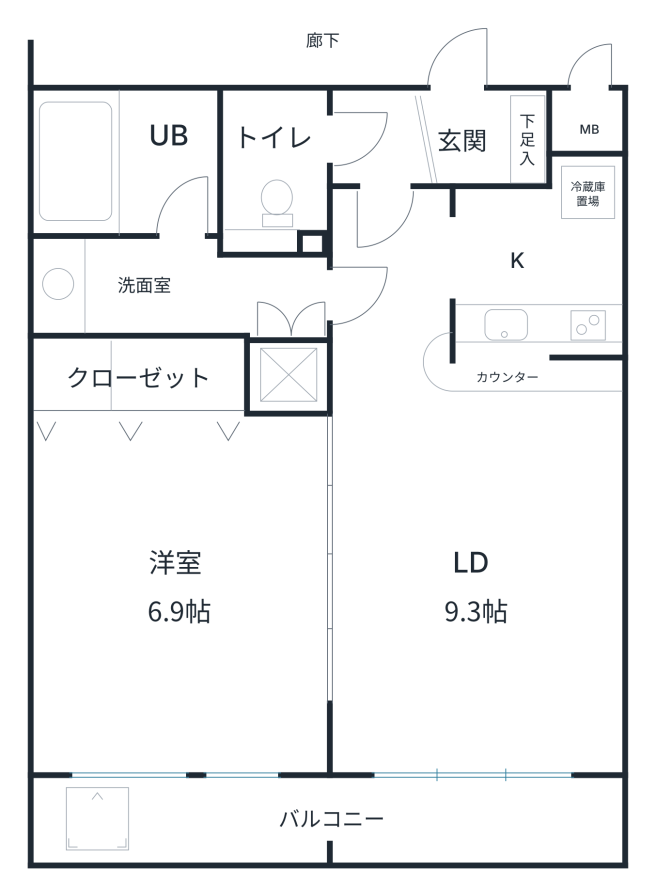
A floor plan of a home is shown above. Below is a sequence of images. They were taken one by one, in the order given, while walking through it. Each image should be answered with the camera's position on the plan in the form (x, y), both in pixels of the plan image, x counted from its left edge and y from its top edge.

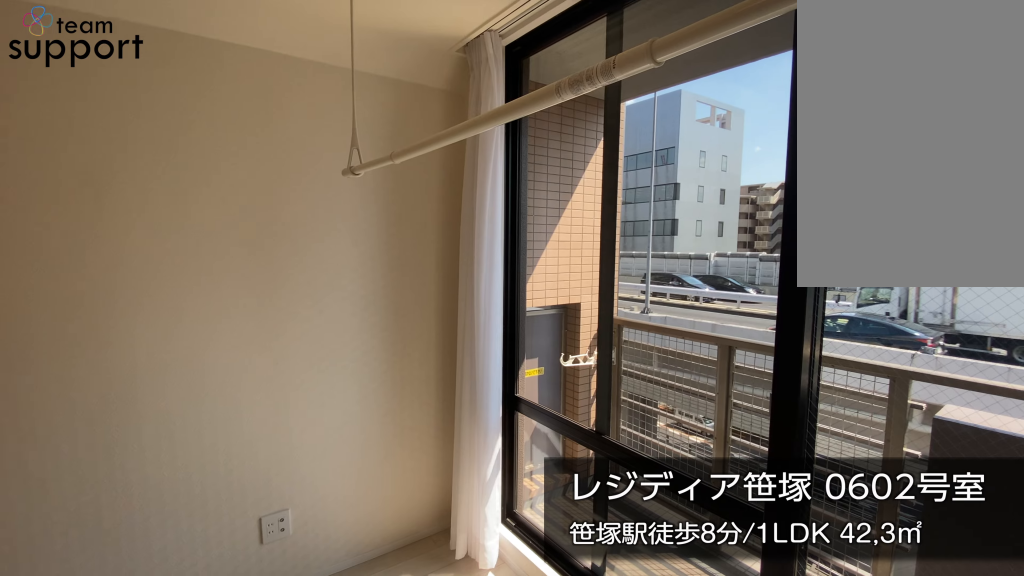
(420, 673)
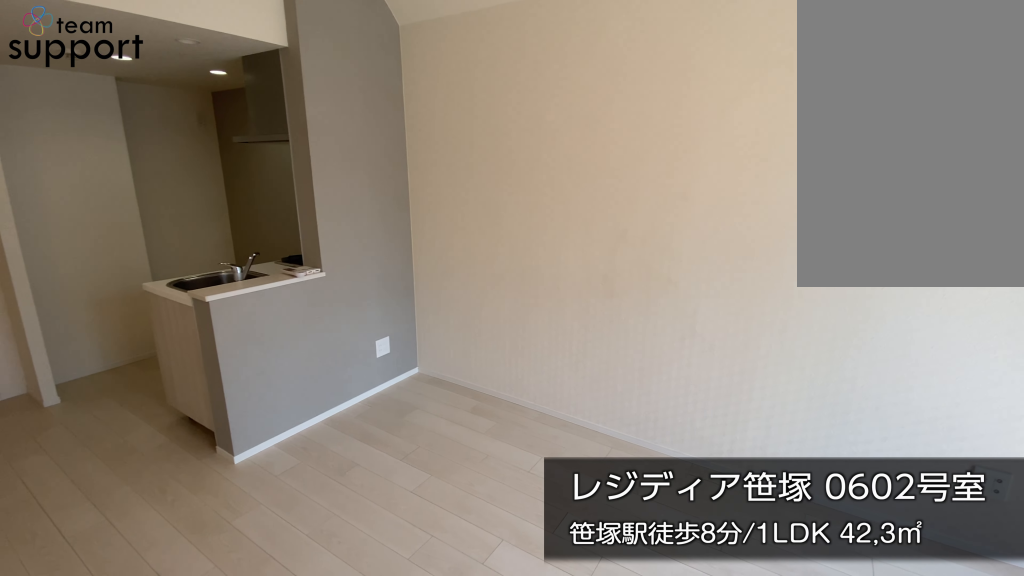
(420, 673)
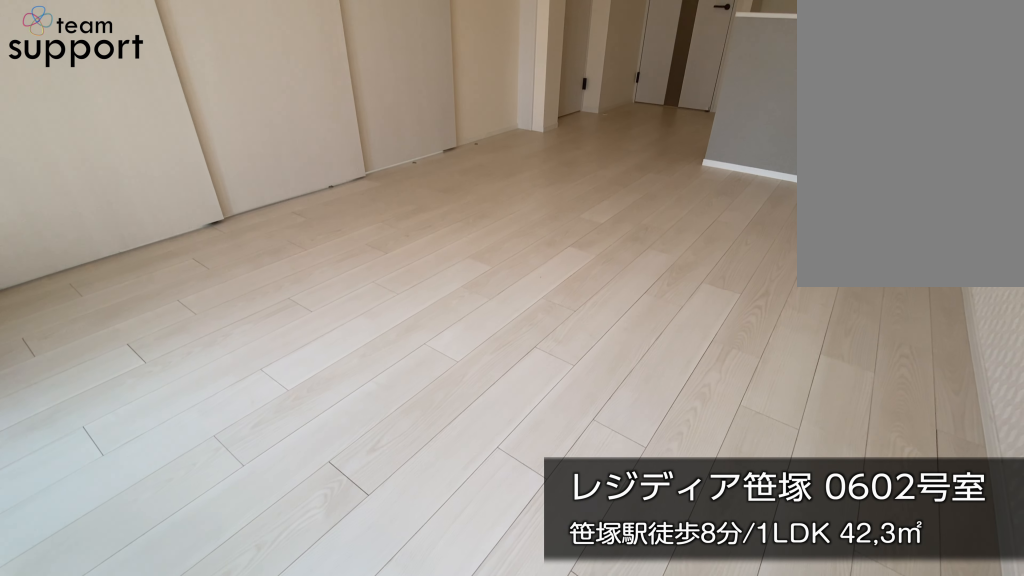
(556, 697)
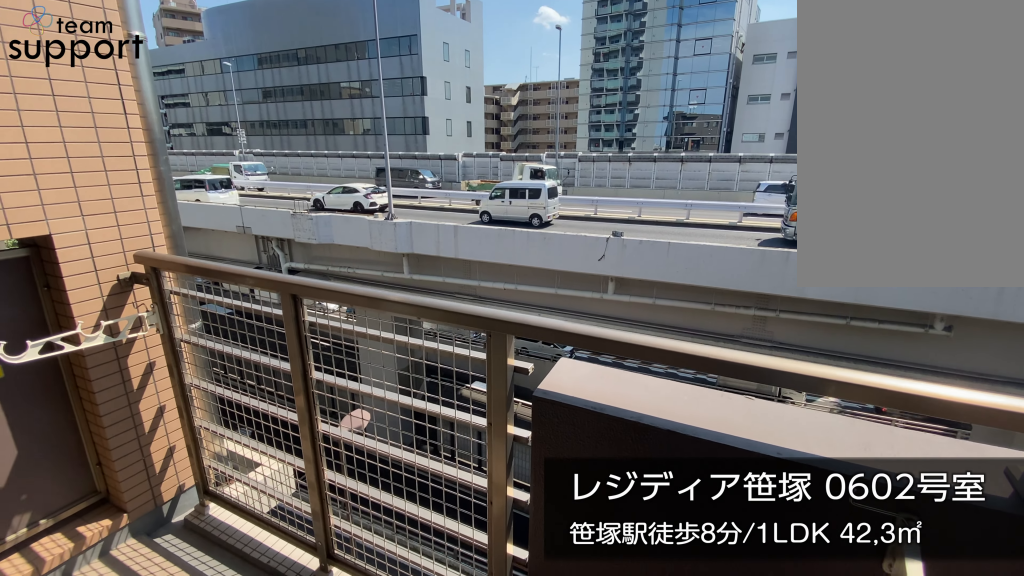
(427, 804)
